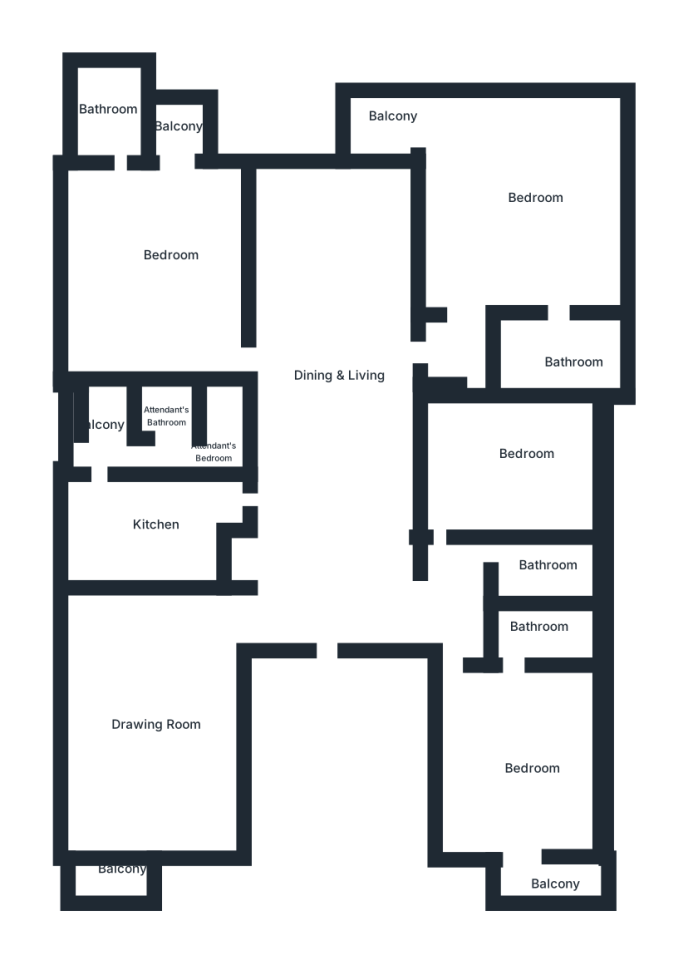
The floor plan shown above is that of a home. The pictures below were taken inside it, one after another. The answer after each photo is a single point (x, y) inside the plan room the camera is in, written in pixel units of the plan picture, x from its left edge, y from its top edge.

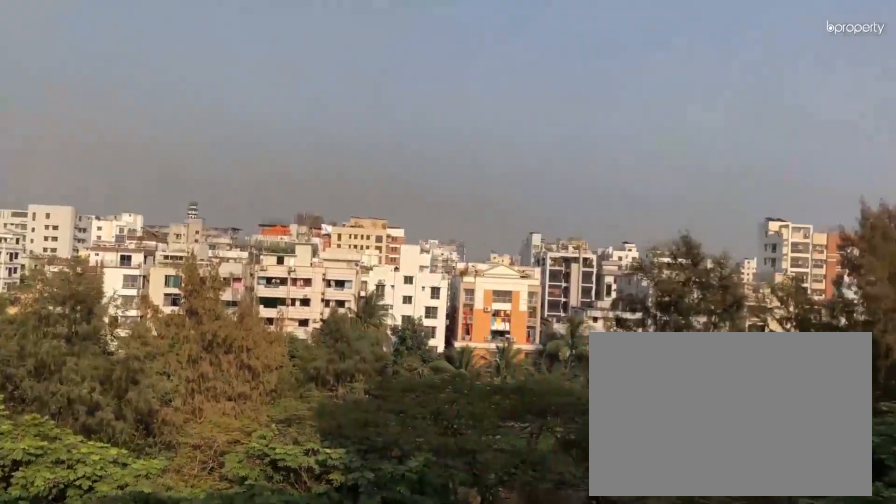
(381, 122)
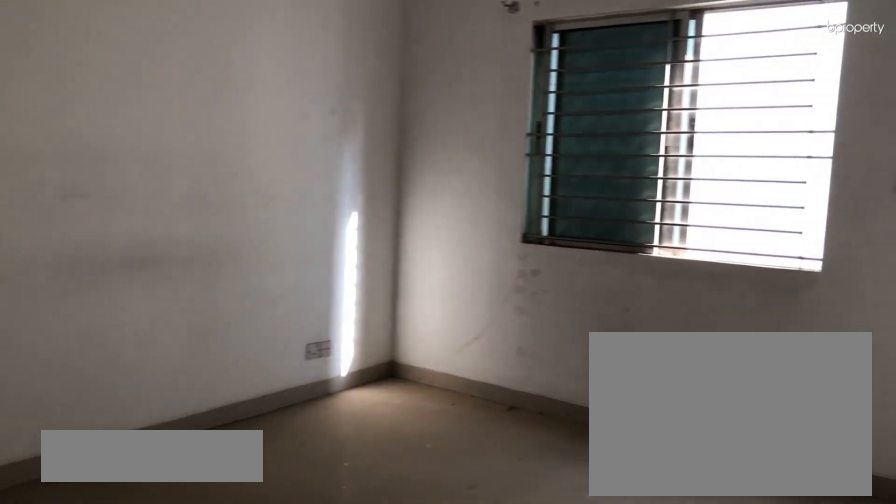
(510, 519)
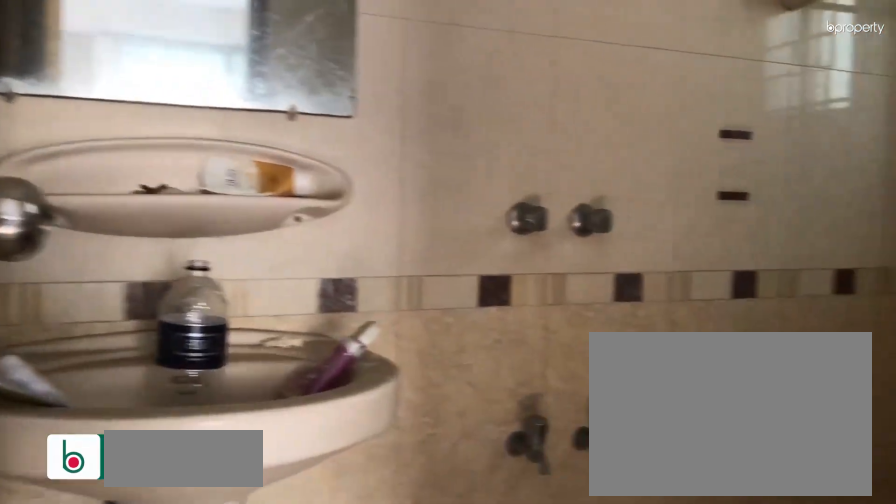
(523, 666)
